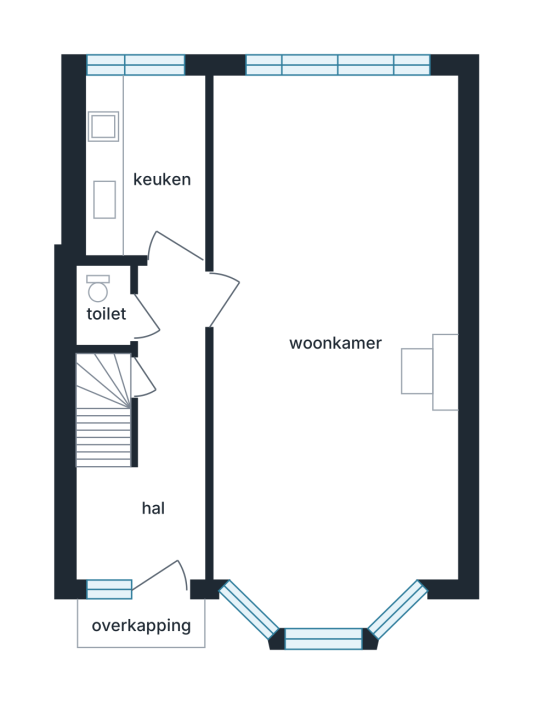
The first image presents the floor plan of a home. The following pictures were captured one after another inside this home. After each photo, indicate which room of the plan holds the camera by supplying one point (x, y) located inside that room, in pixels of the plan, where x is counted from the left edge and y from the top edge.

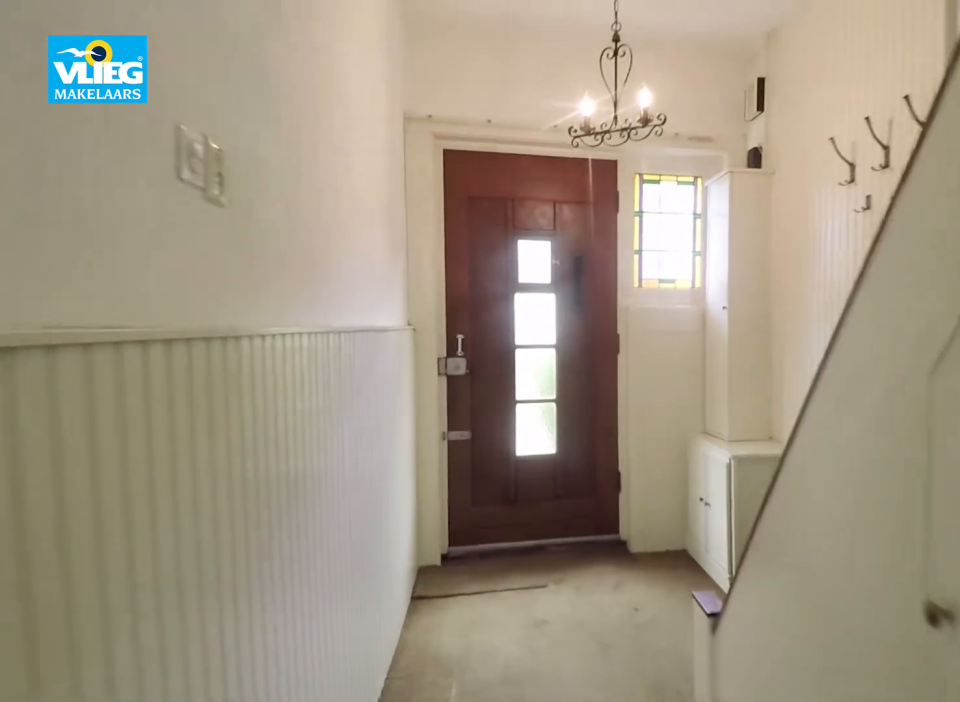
(155, 446)
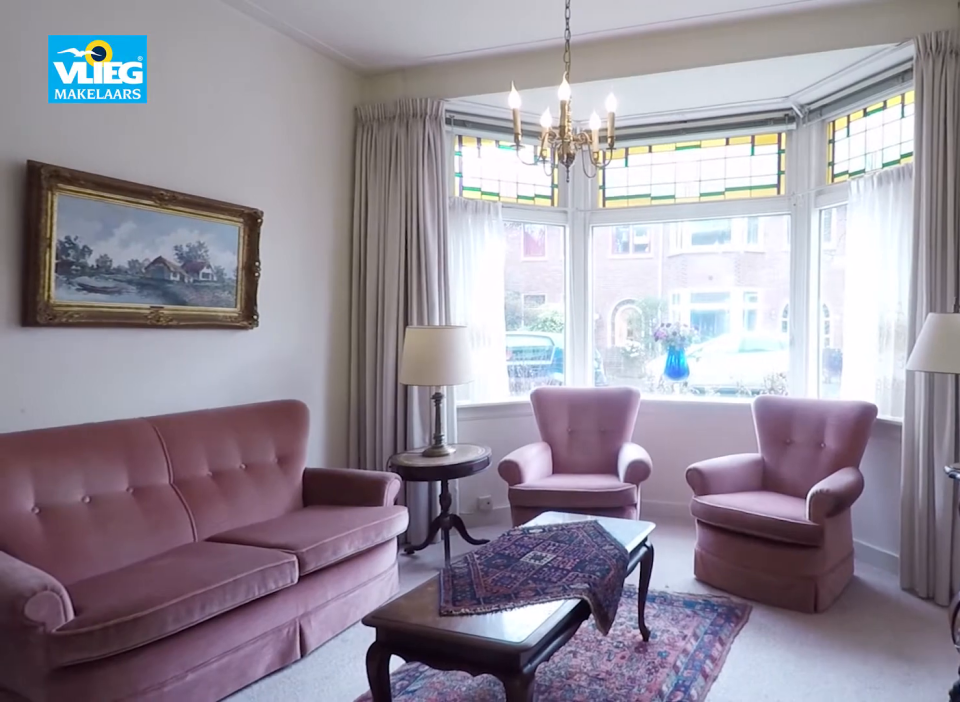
(327, 126)
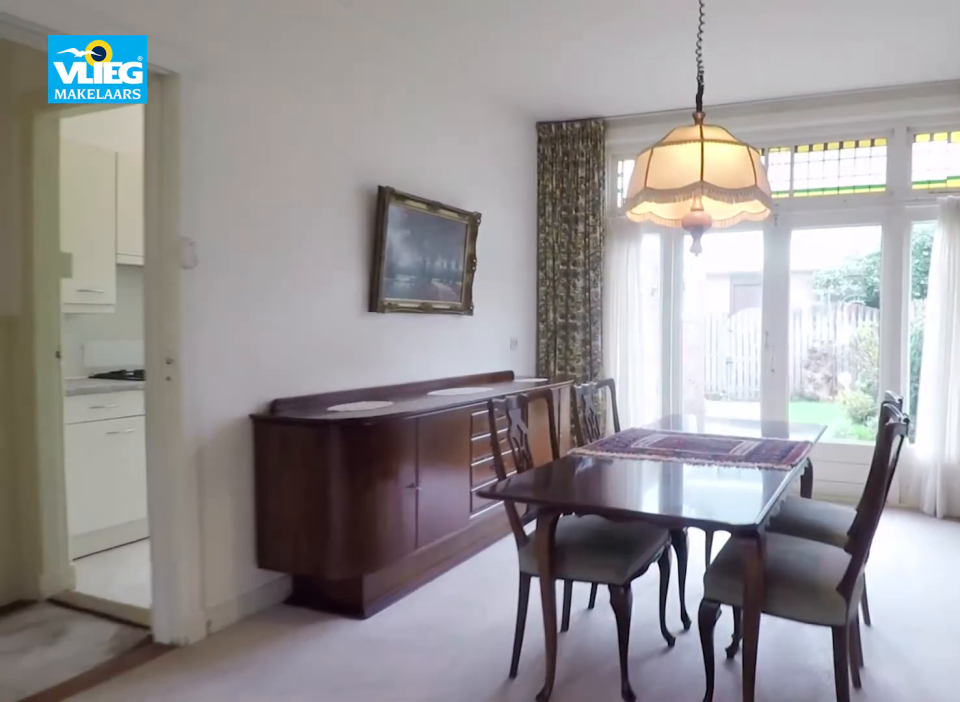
(327, 126)
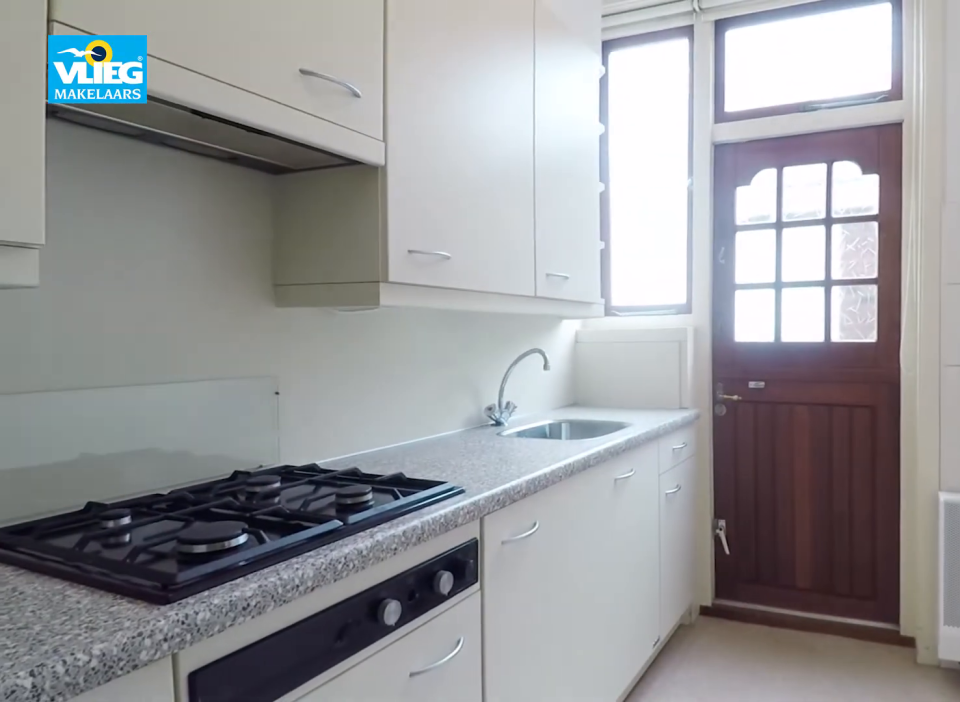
(146, 164)
